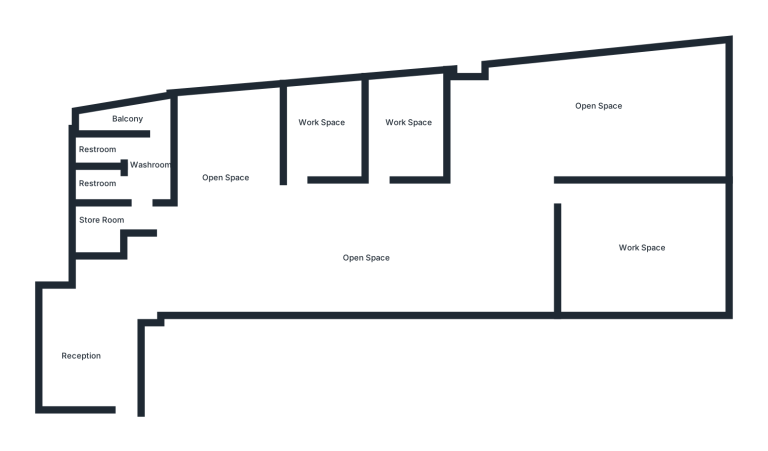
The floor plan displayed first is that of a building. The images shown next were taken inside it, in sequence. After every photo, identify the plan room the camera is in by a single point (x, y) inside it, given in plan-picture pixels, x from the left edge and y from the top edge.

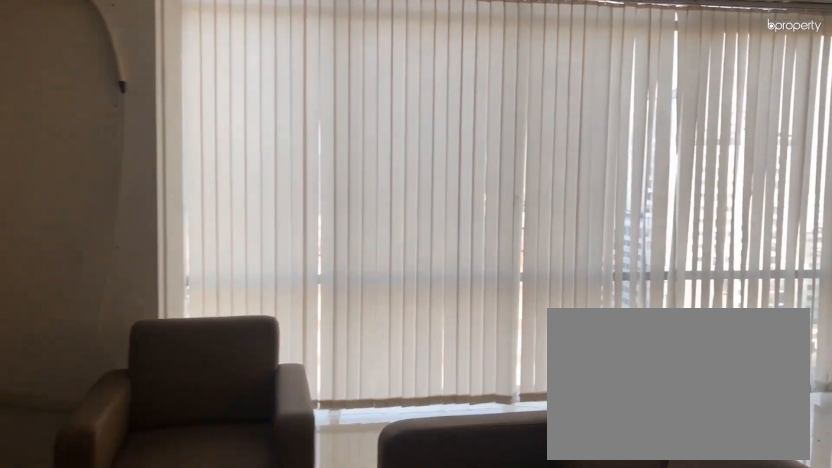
(540, 133)
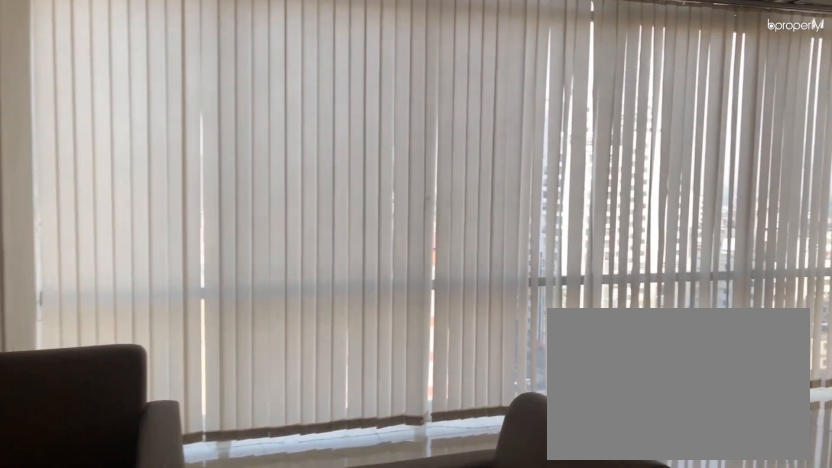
(540, 133)
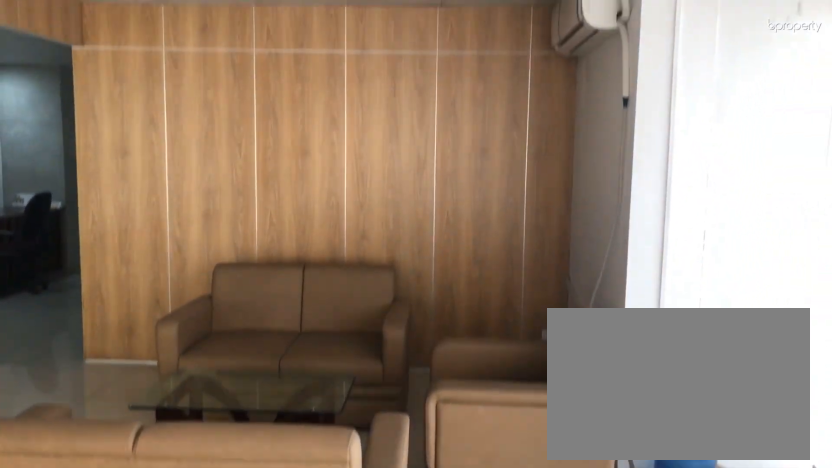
(608, 116)
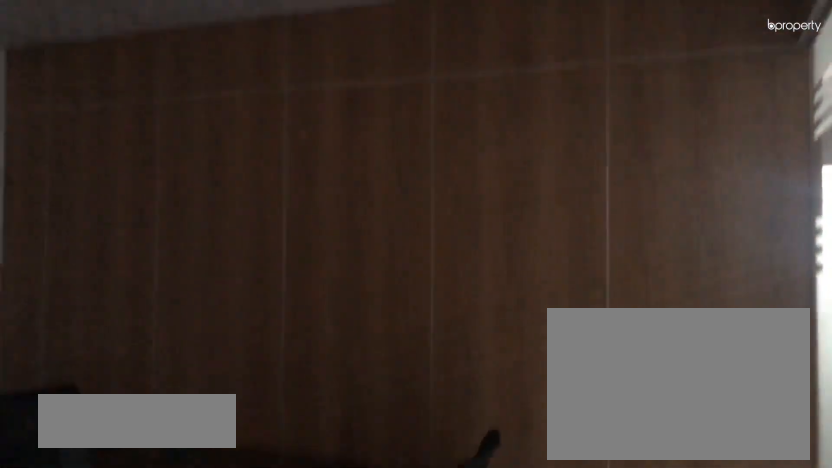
(393, 134)
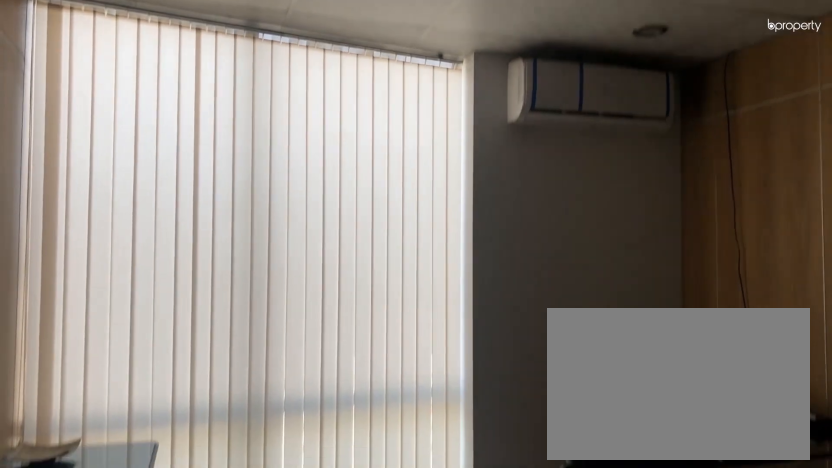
(310, 134)
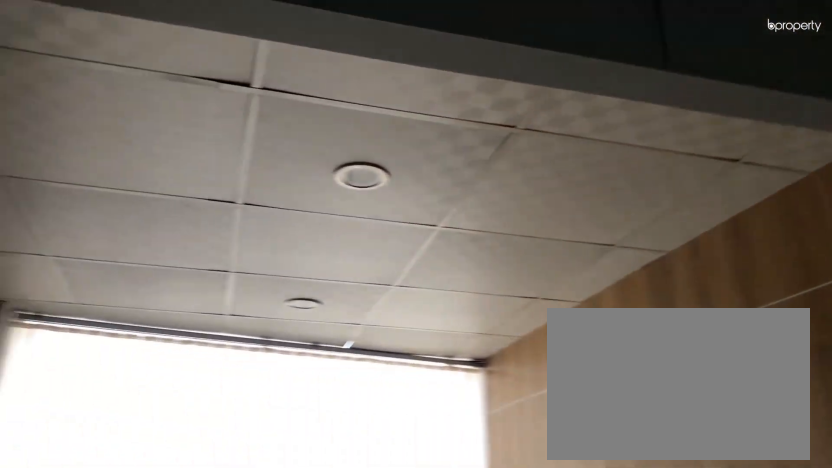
(233, 184)
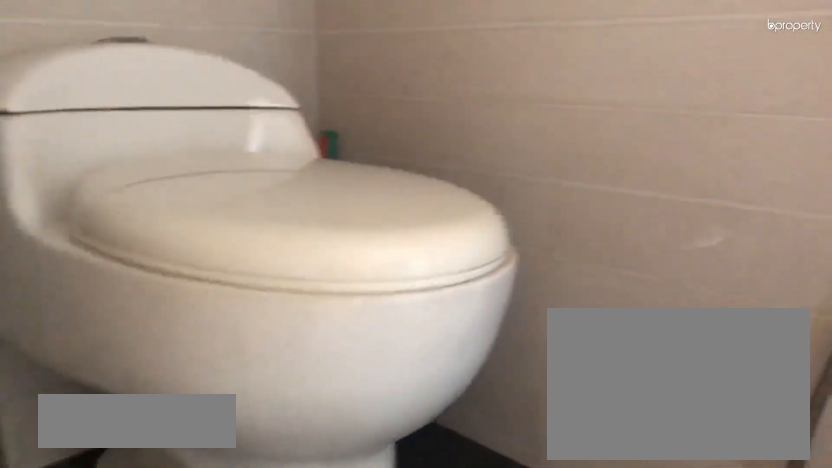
(96, 187)
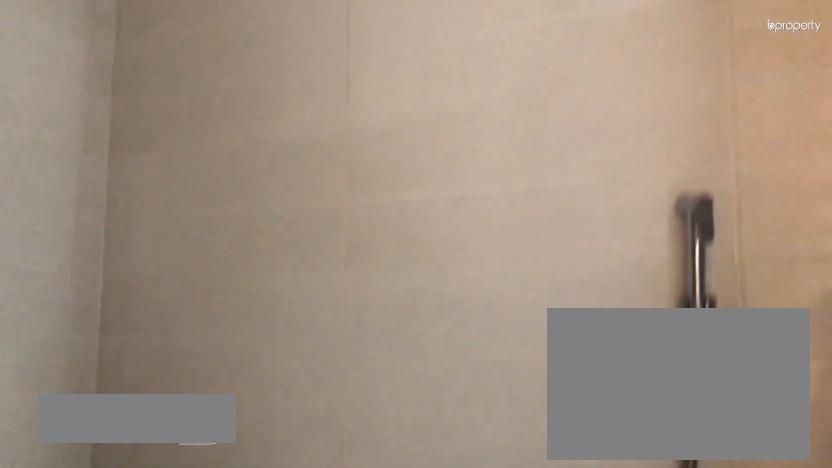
(96, 187)
